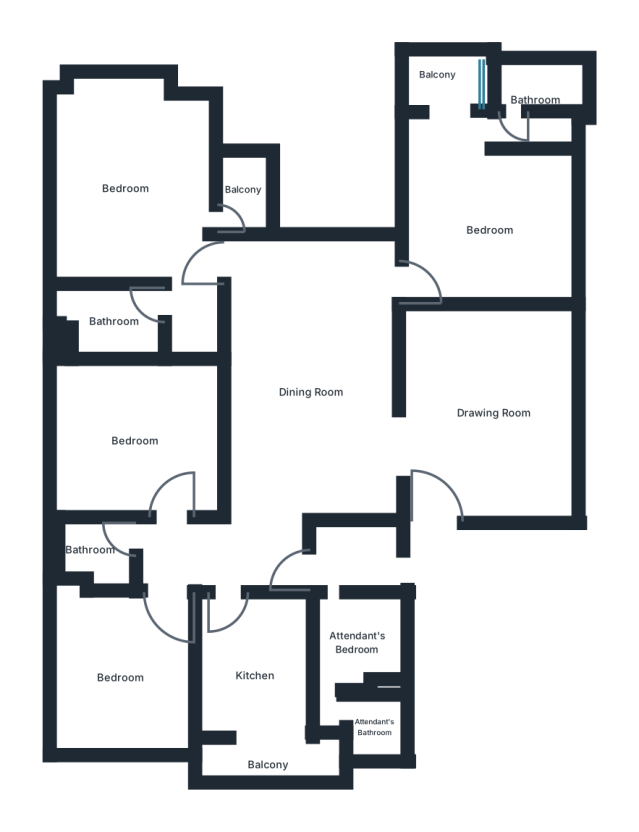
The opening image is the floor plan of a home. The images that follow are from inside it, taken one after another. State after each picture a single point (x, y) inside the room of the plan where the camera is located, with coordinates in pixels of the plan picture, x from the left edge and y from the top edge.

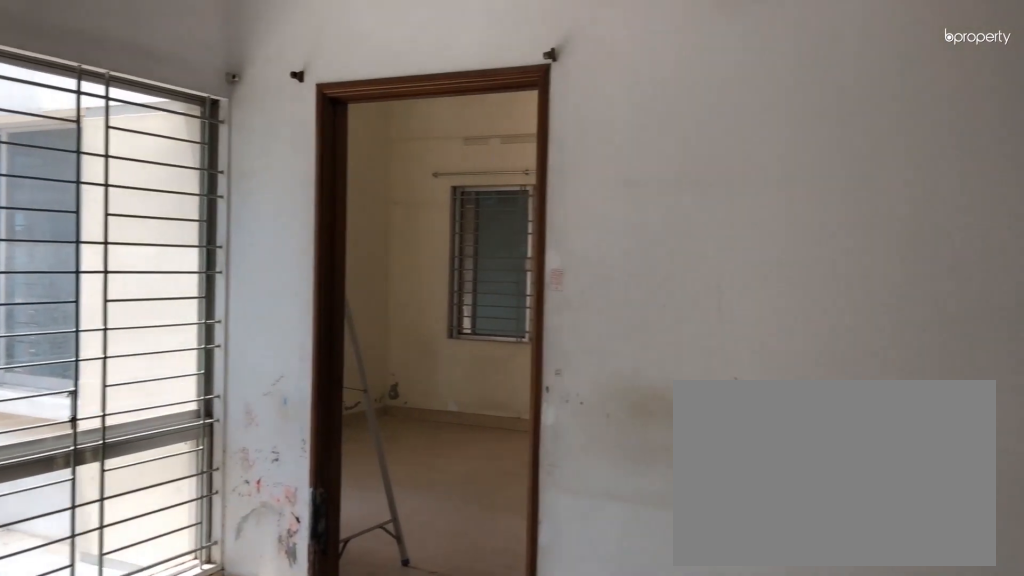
(309, 392)
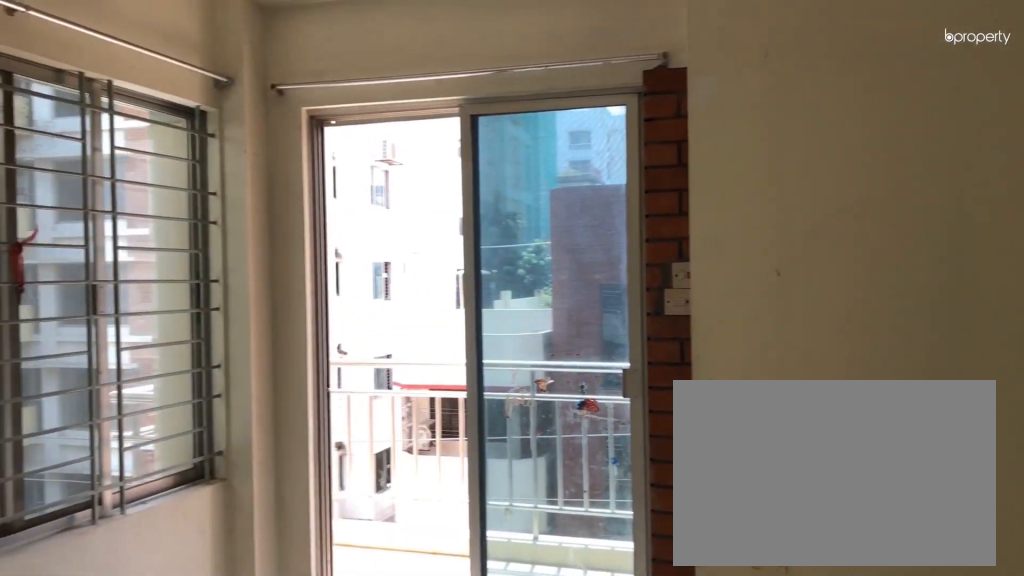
(489, 232)
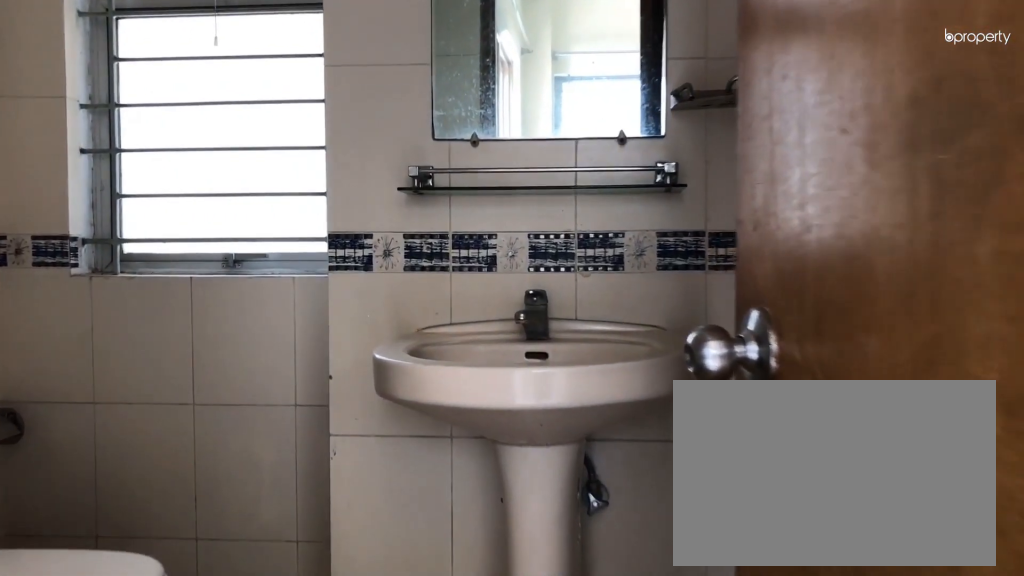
(535, 102)
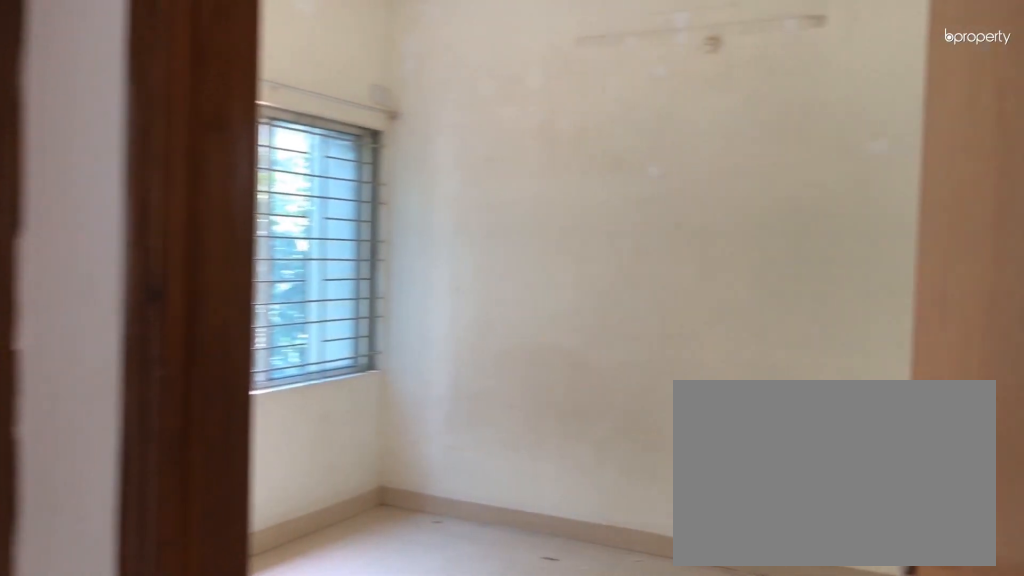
(134, 442)
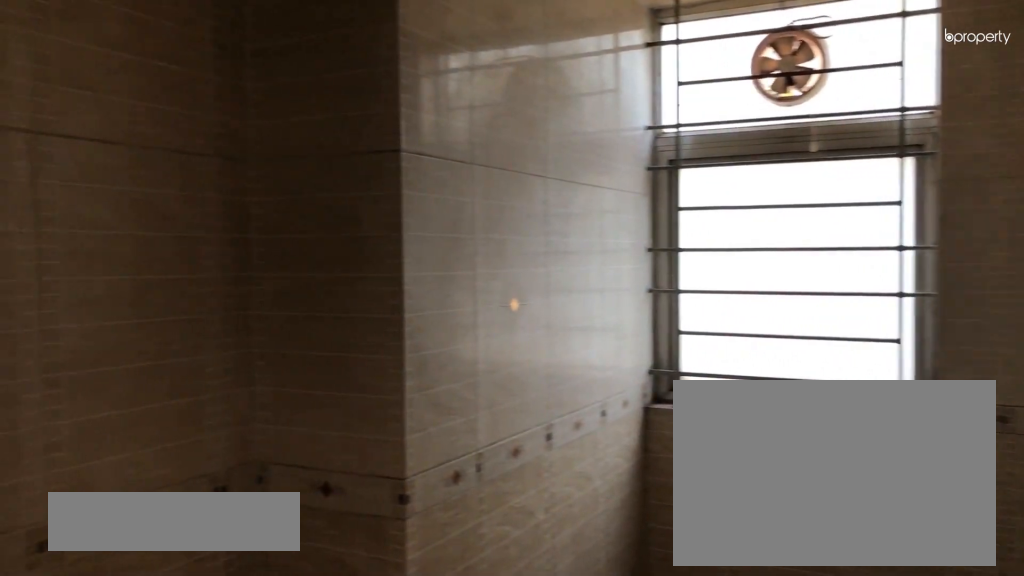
(87, 551)
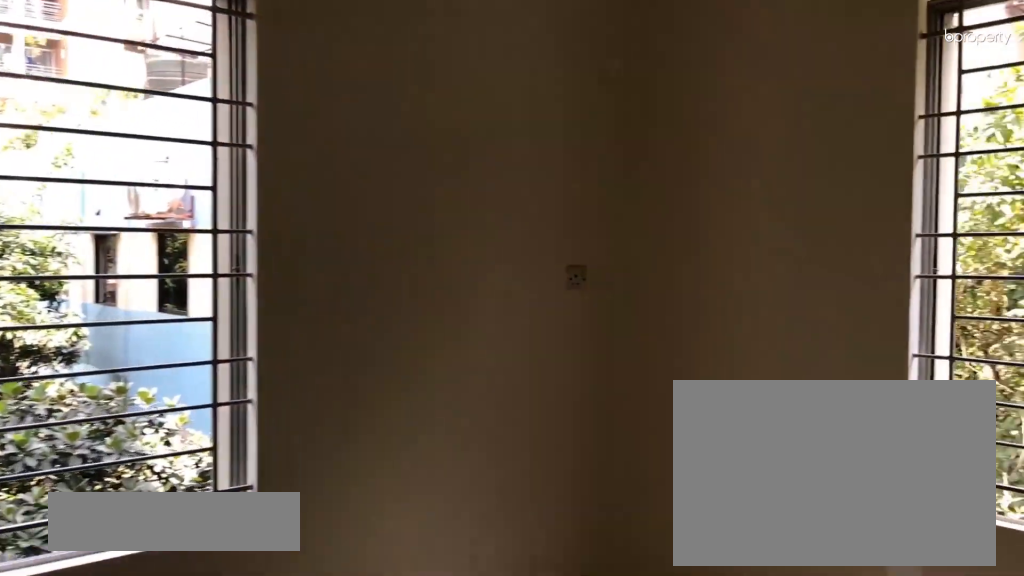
(119, 679)
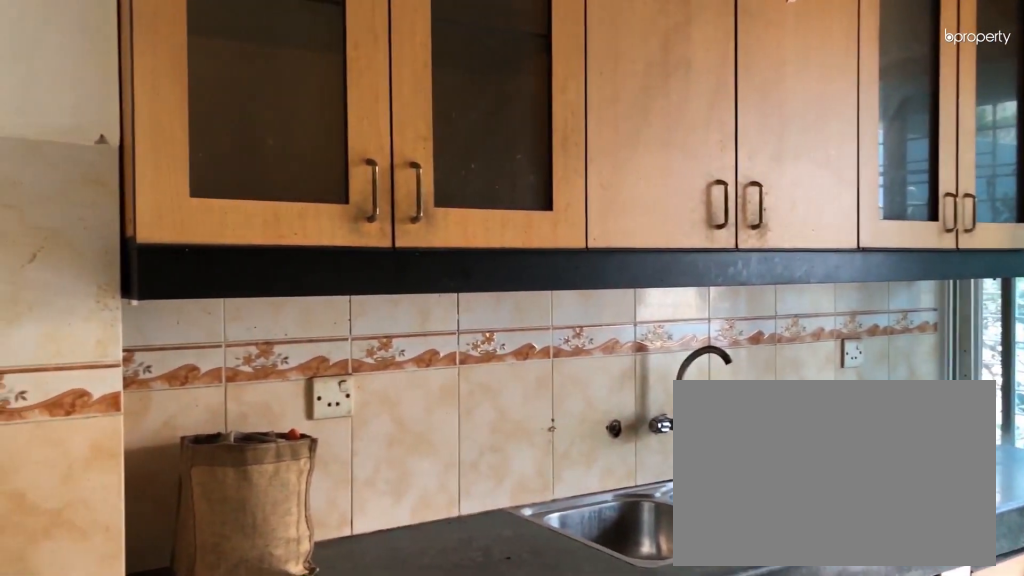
(255, 676)
